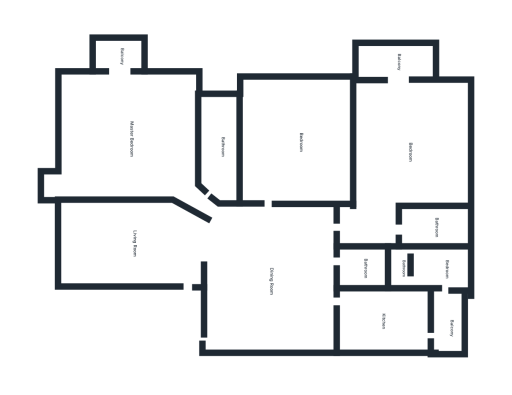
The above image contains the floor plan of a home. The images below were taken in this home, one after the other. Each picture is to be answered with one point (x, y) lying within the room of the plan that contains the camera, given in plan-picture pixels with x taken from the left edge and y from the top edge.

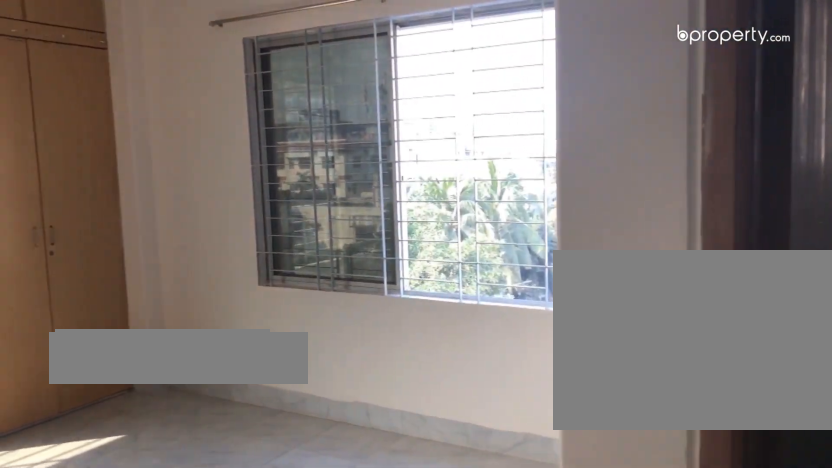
(421, 157)
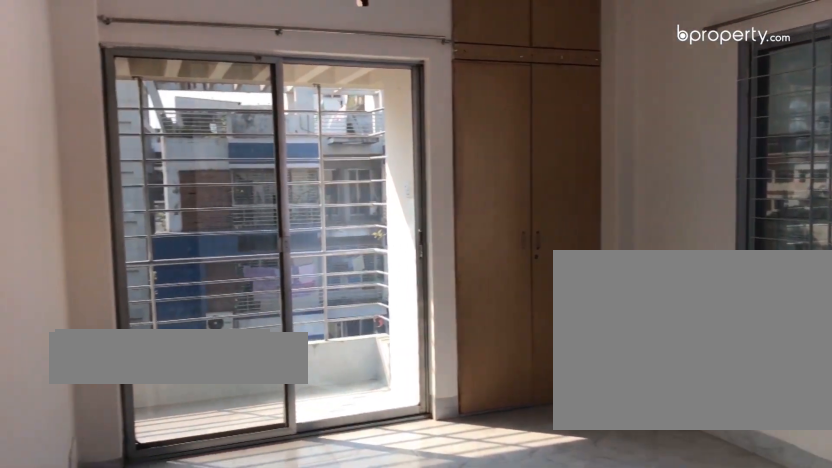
(421, 157)
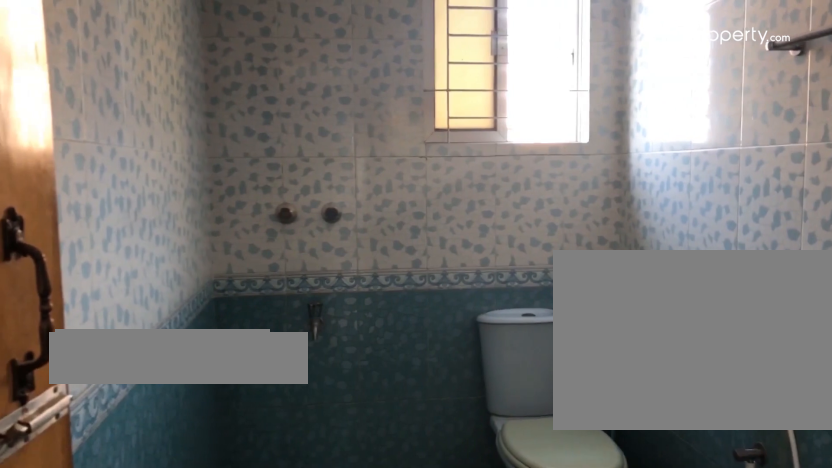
(449, 228)
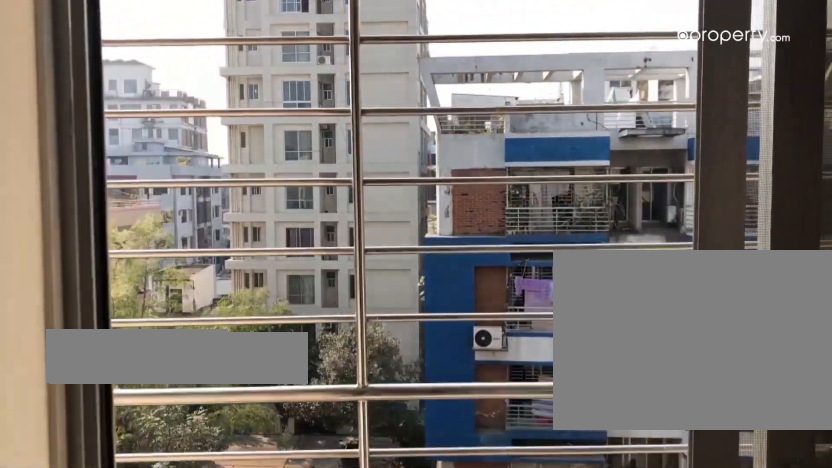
(398, 54)
